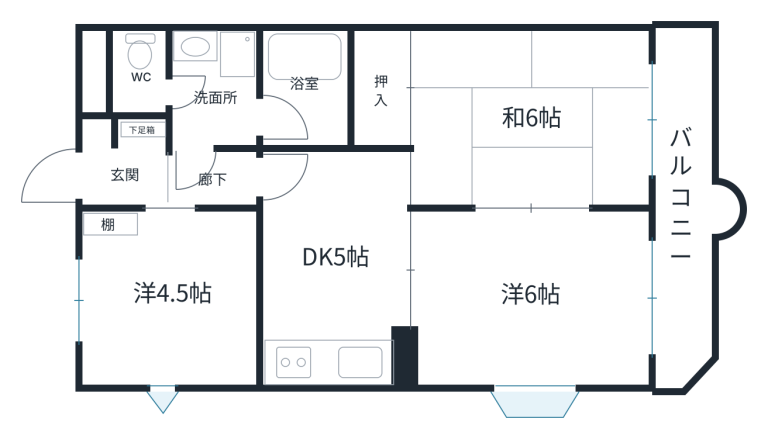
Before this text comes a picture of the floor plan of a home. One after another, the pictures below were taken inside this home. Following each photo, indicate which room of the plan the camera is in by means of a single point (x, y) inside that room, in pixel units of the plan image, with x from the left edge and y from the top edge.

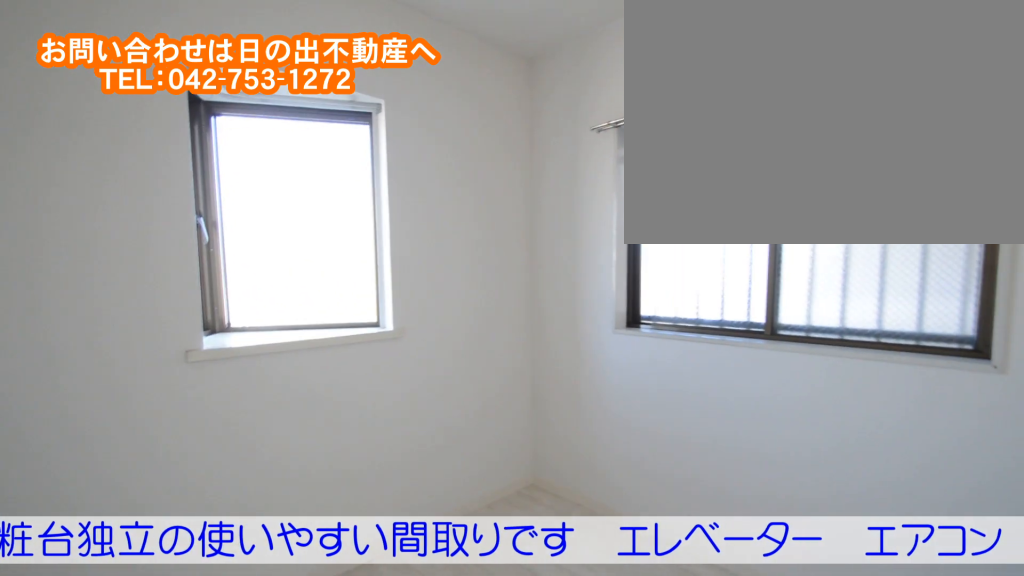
(171, 331)
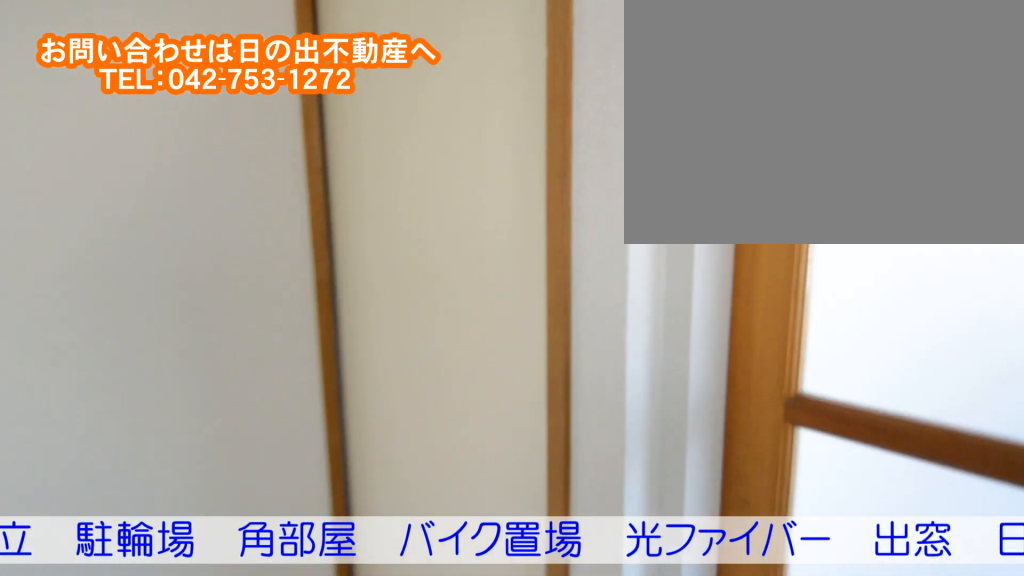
(344, 291)
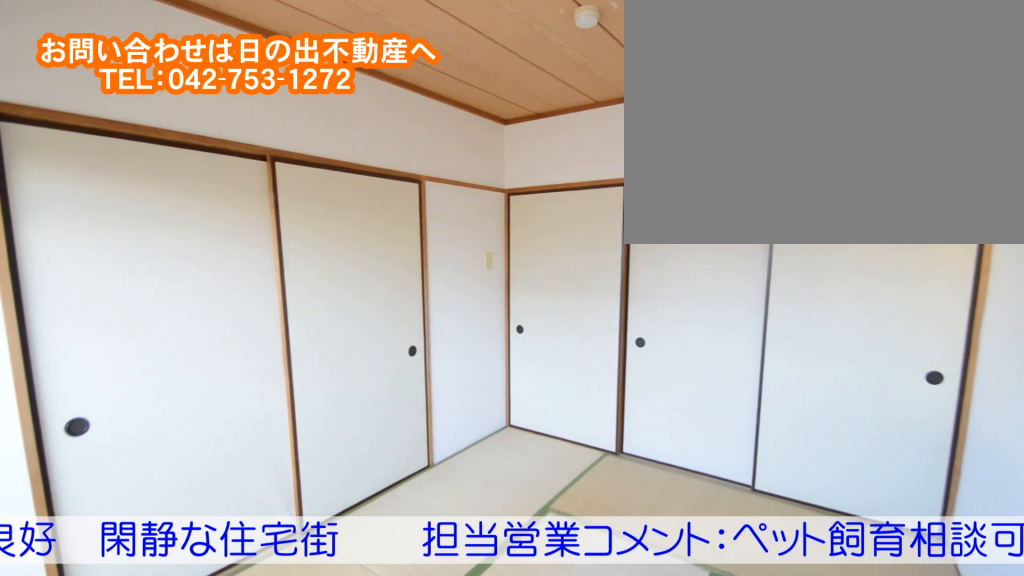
(526, 151)
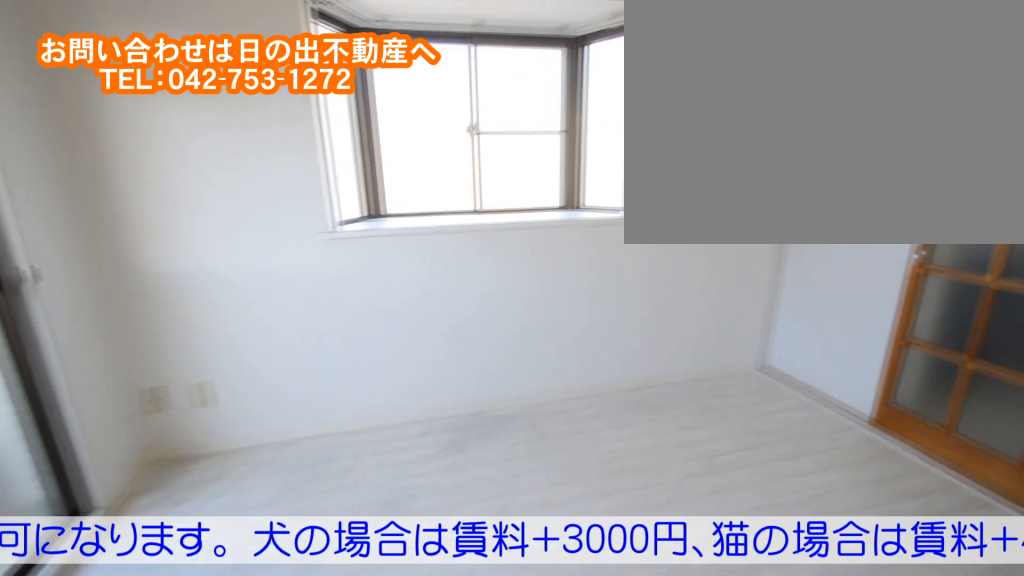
(538, 319)
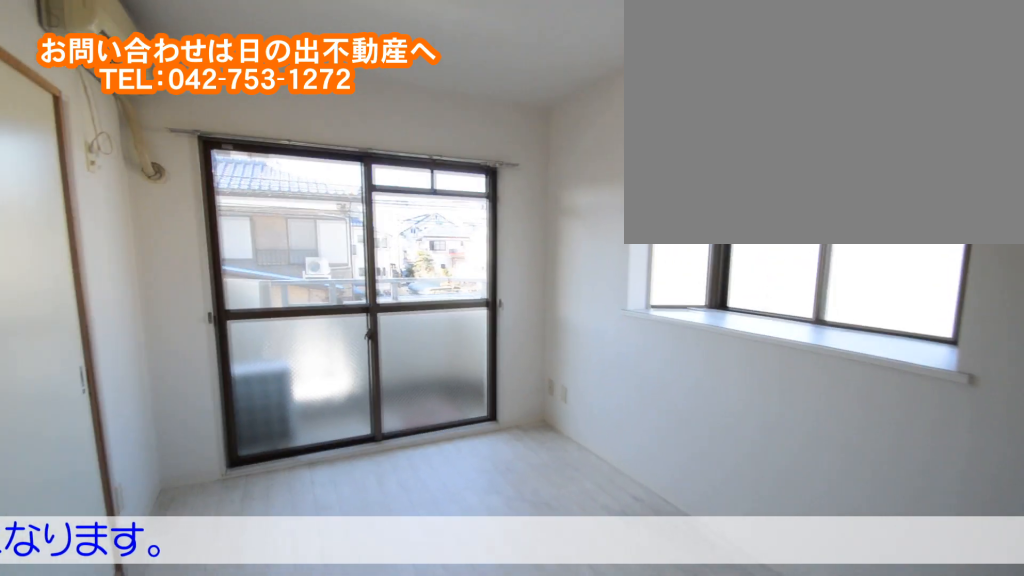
(538, 319)
